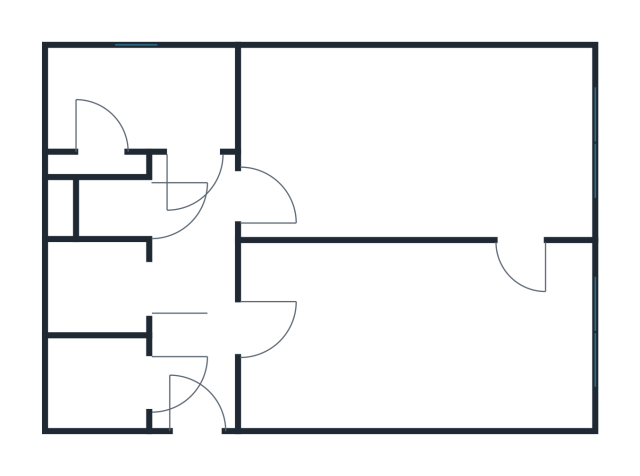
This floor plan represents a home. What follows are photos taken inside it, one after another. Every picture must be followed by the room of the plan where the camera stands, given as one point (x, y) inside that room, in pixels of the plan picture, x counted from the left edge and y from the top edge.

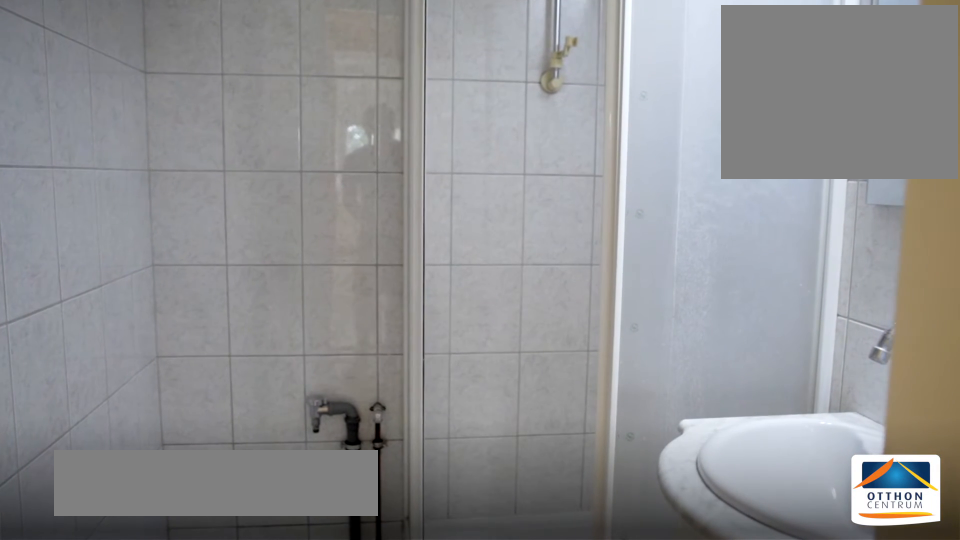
(116, 288)
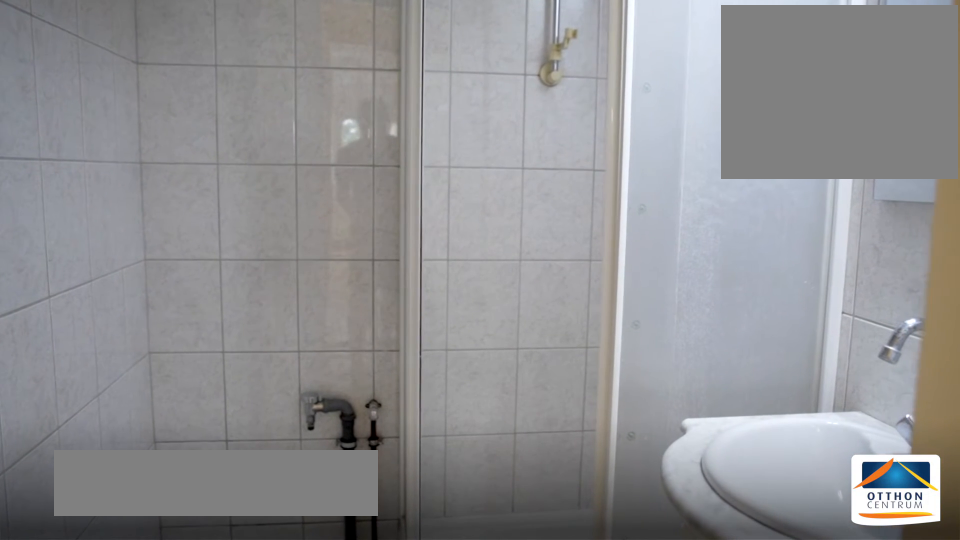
(116, 288)
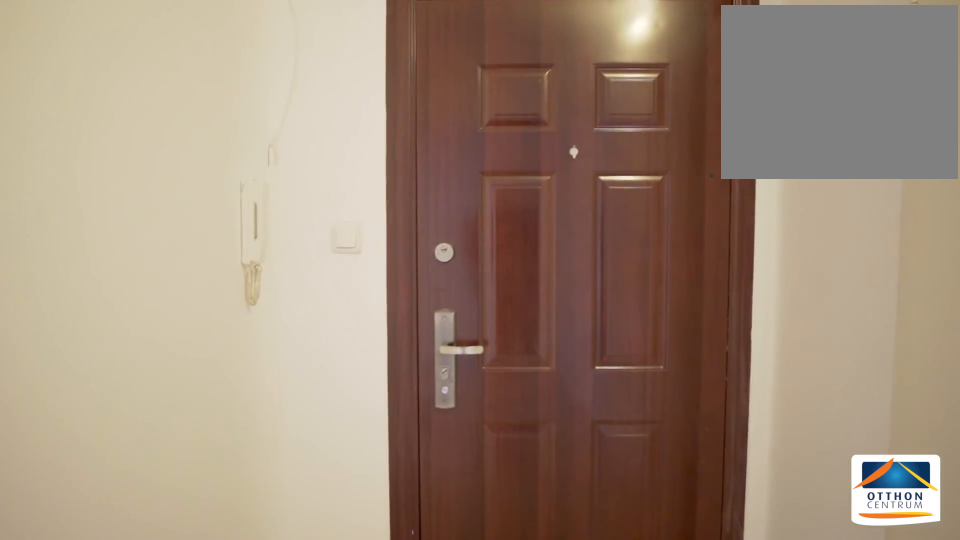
(207, 359)
